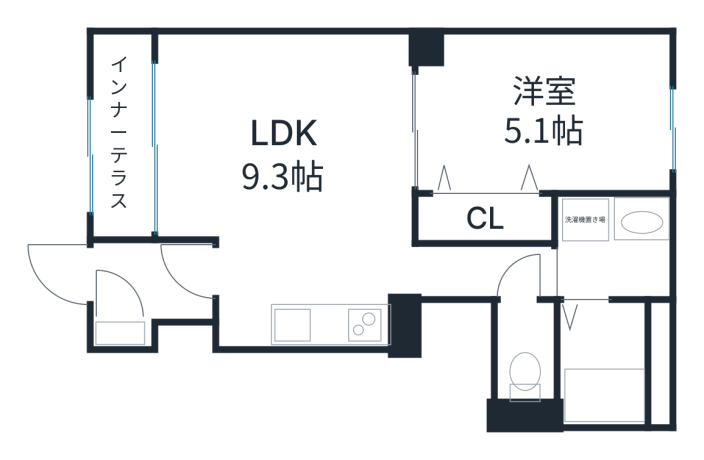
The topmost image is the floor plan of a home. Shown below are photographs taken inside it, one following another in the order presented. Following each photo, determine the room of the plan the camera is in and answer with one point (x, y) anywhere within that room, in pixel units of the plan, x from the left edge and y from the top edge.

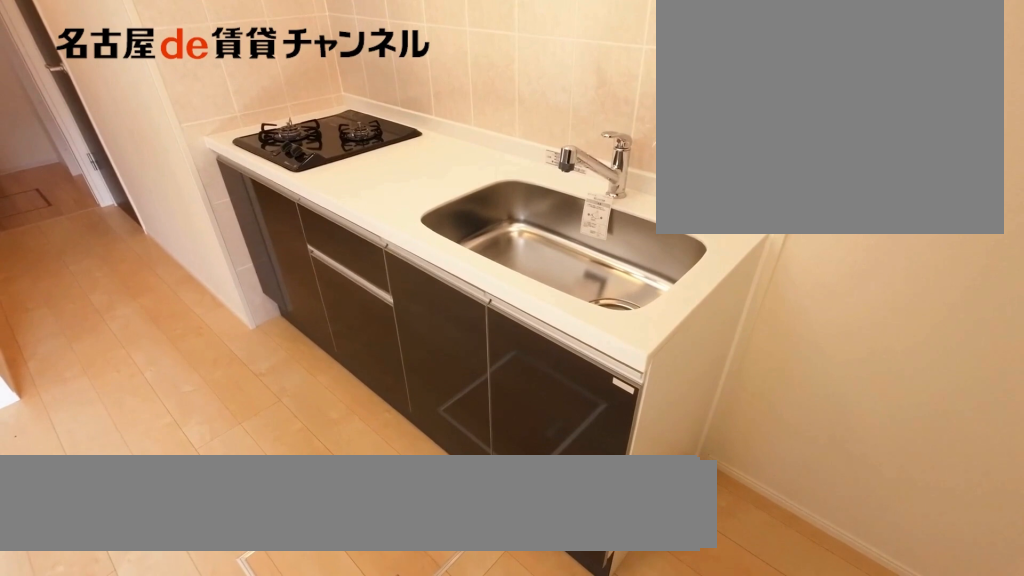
(341, 323)
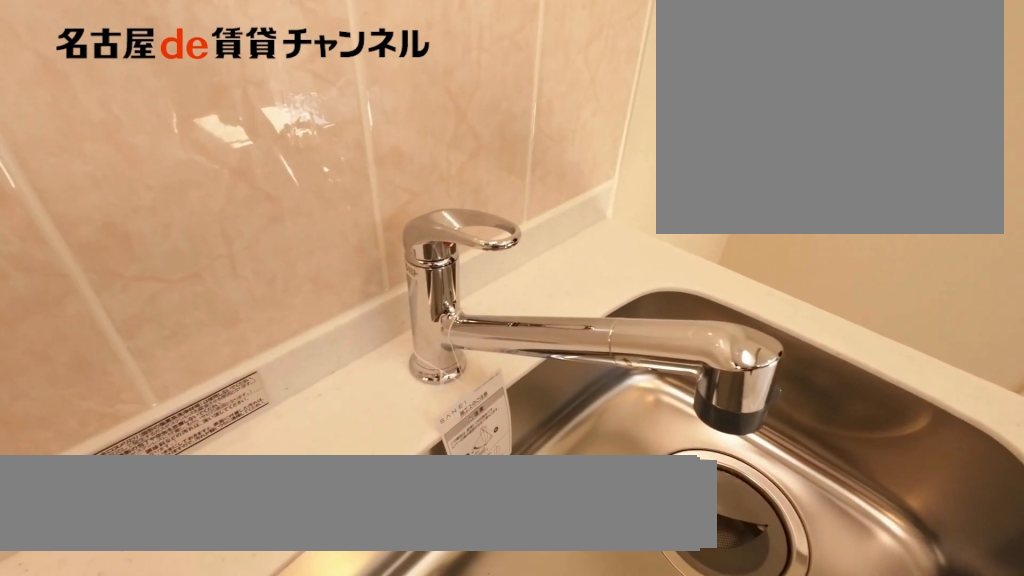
(341, 323)
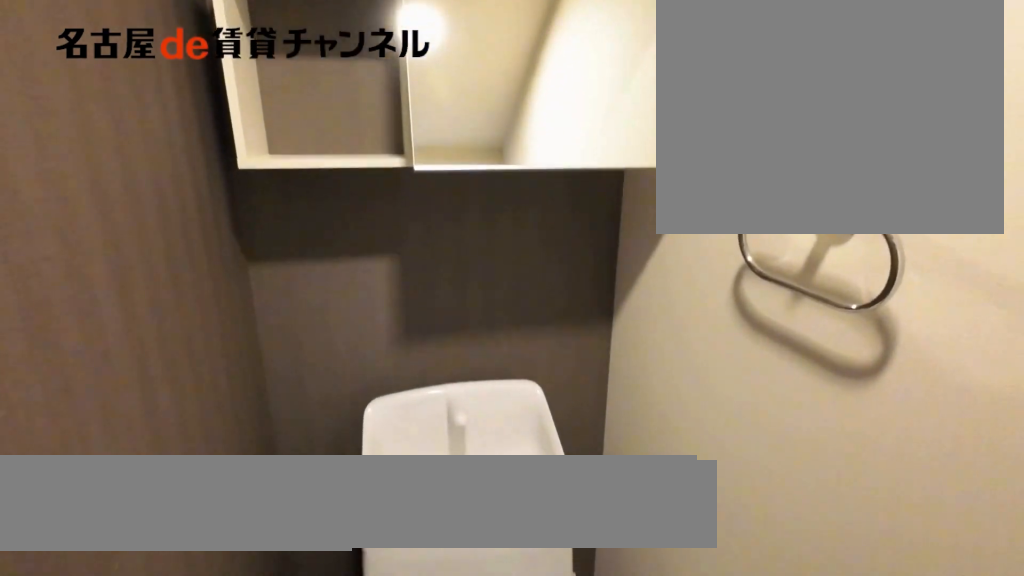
(523, 353)
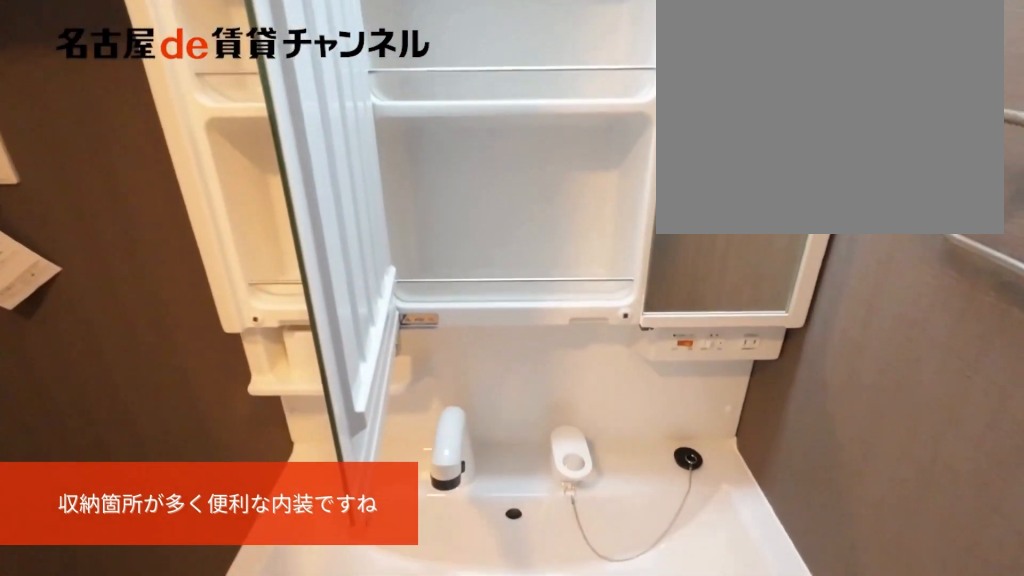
(612, 245)
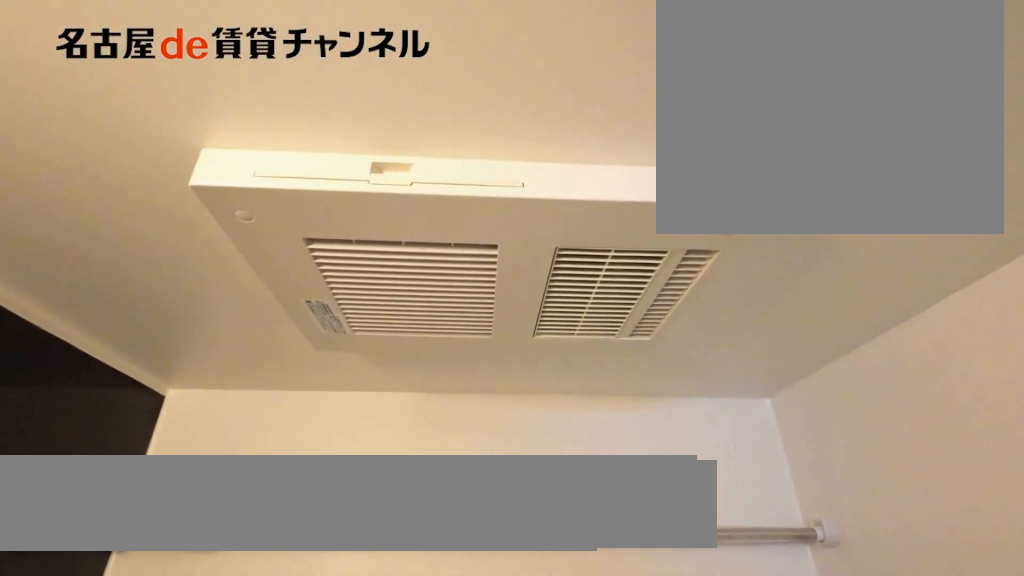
(612, 360)
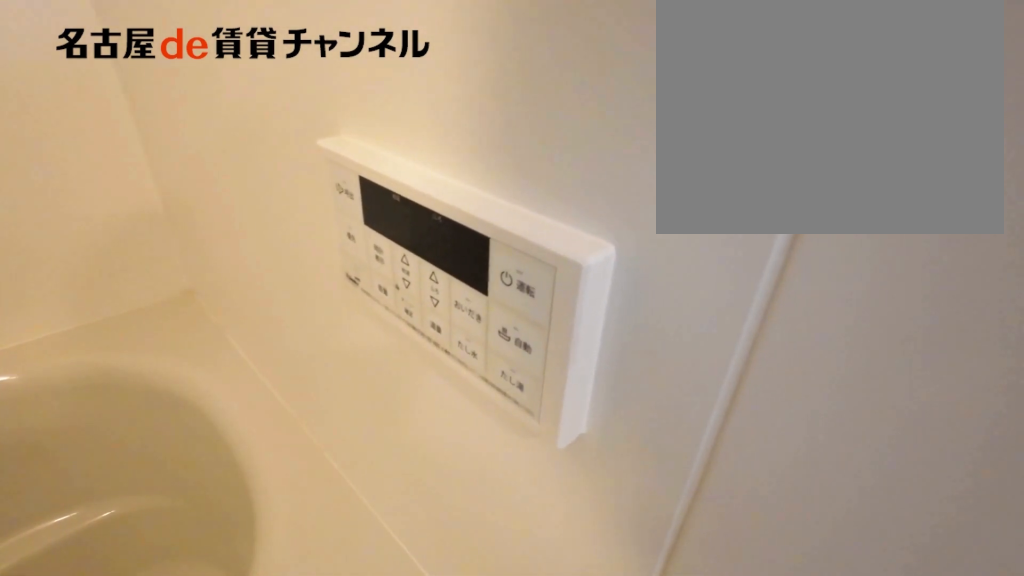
(612, 360)
